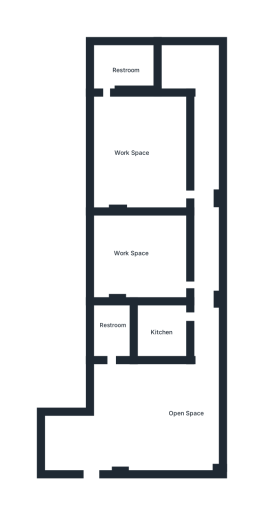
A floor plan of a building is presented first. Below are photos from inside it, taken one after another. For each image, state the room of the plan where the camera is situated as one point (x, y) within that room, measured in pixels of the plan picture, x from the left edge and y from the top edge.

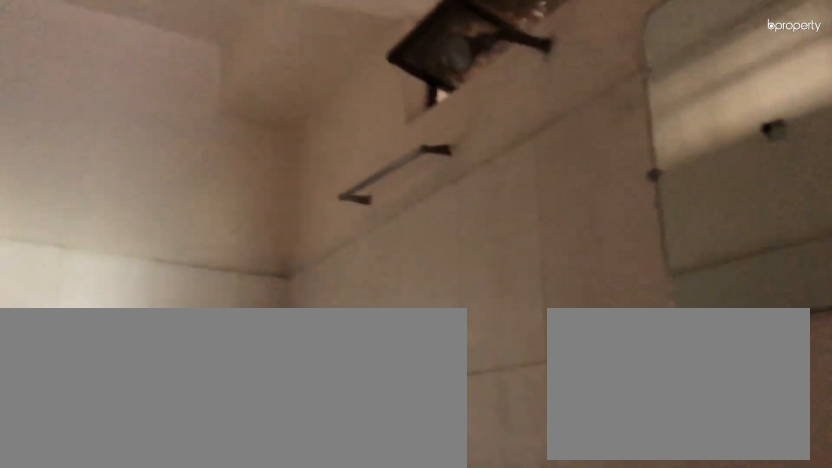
(115, 333)
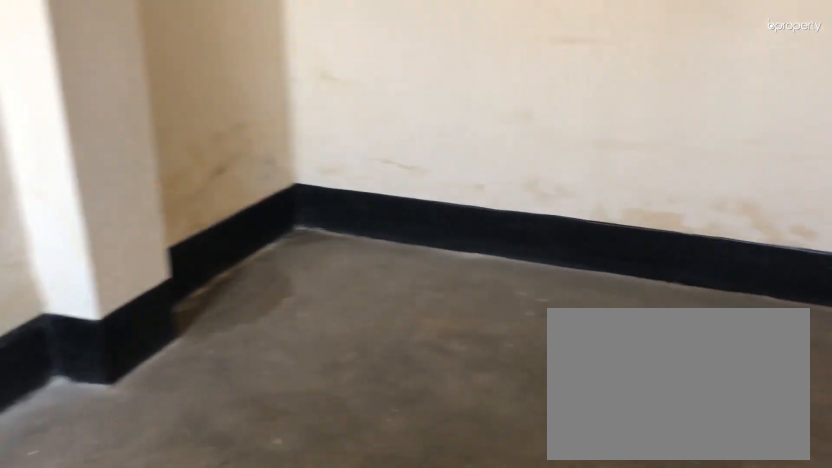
(129, 259)
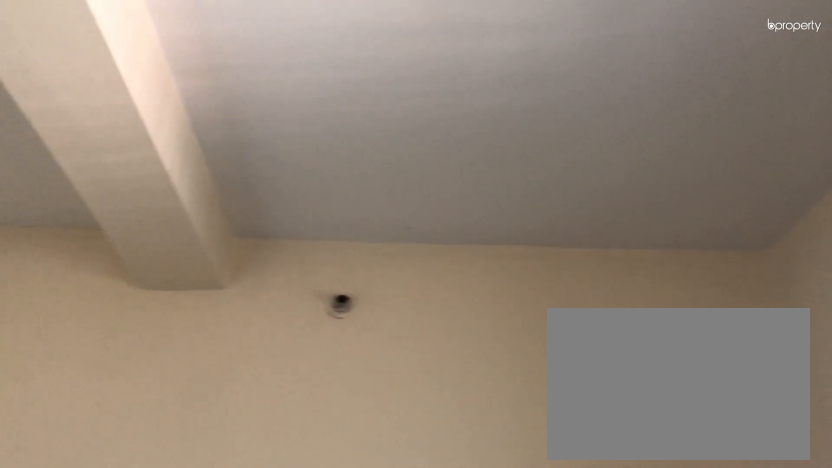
(129, 259)
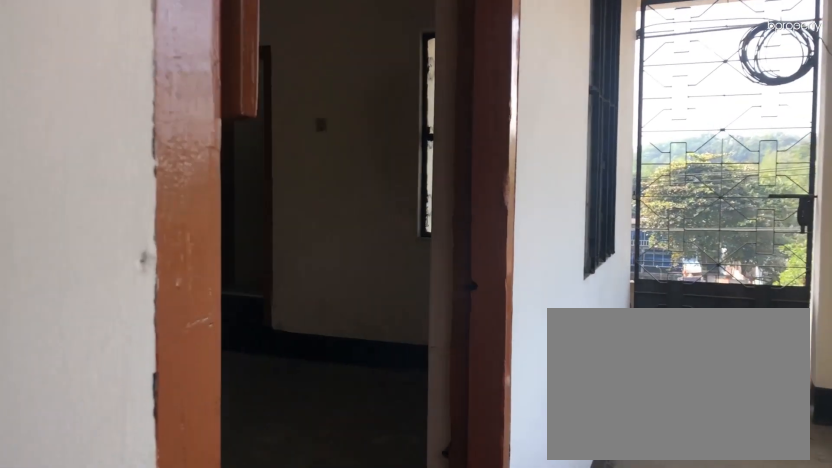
(198, 192)
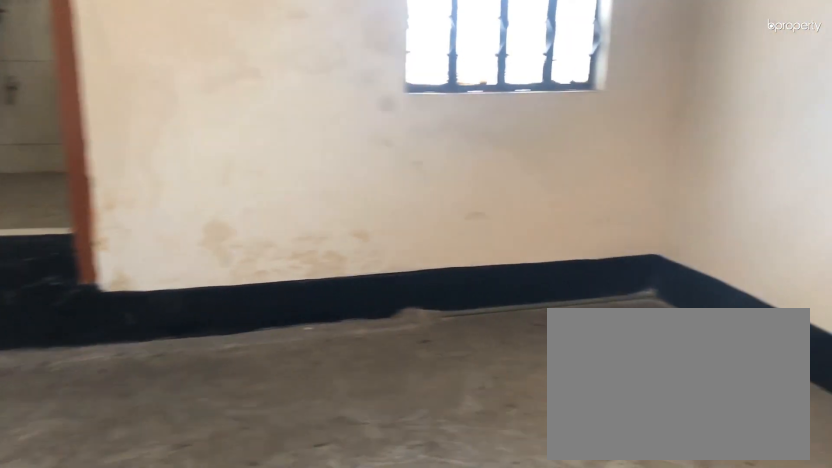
(129, 150)
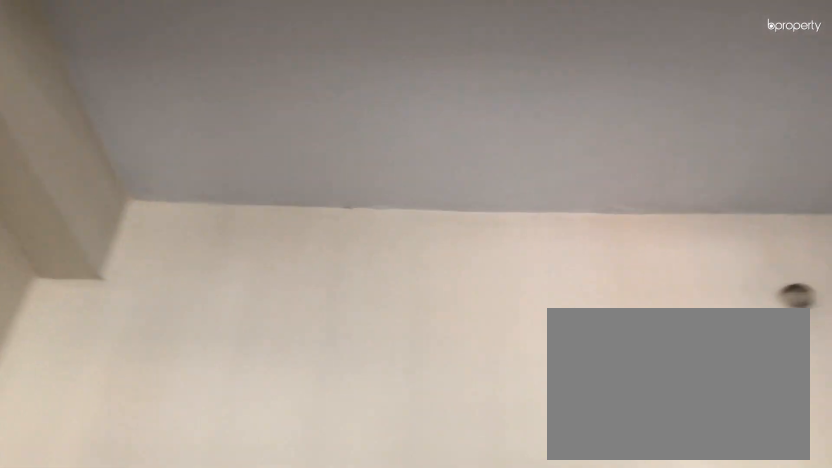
(129, 150)
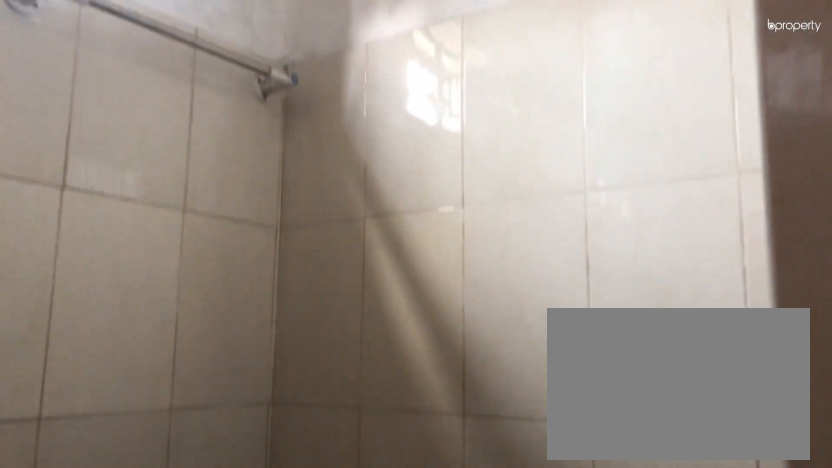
(121, 68)
